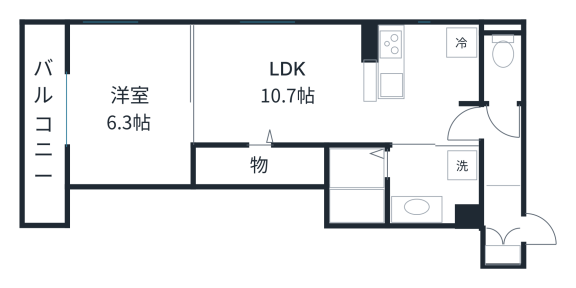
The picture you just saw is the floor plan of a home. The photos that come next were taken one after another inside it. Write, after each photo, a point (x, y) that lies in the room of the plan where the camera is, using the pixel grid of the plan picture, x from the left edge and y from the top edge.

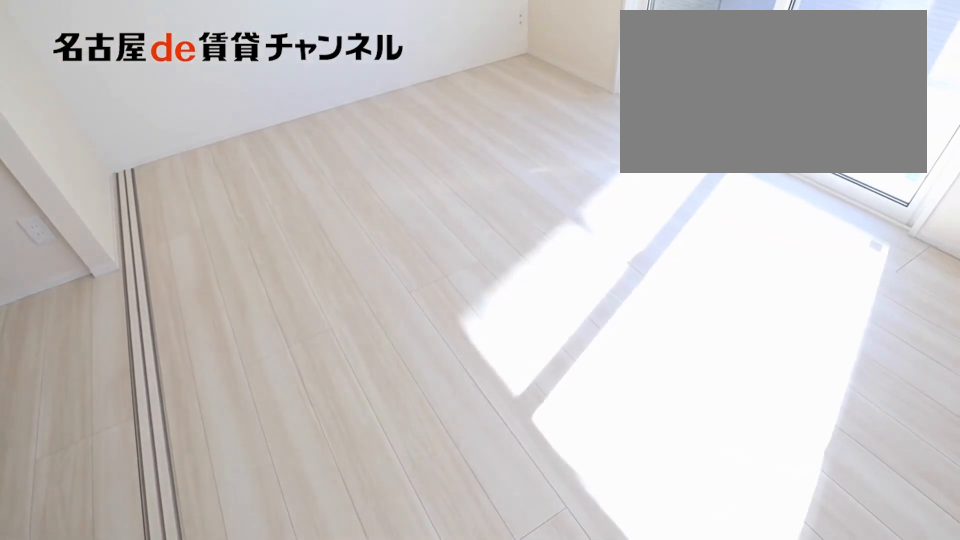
(129, 105)
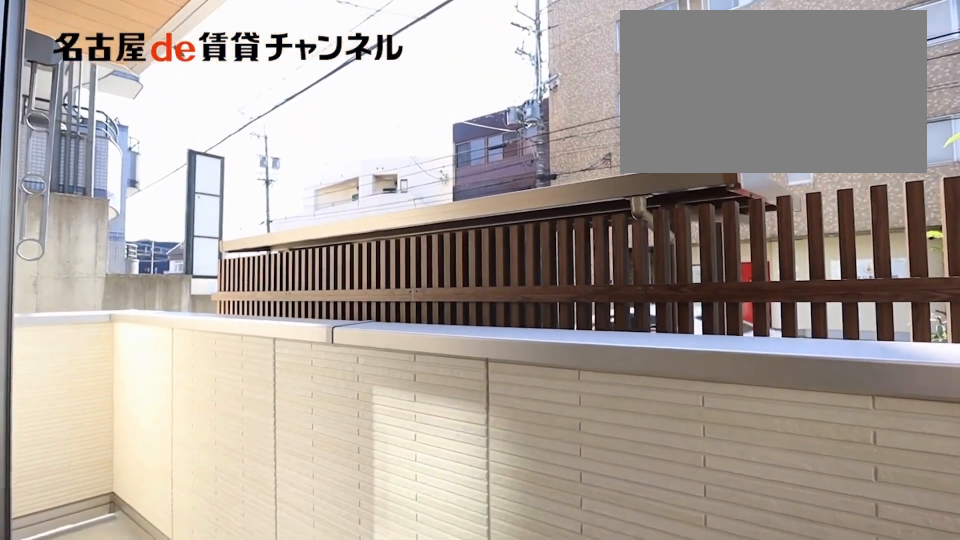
(44, 123)
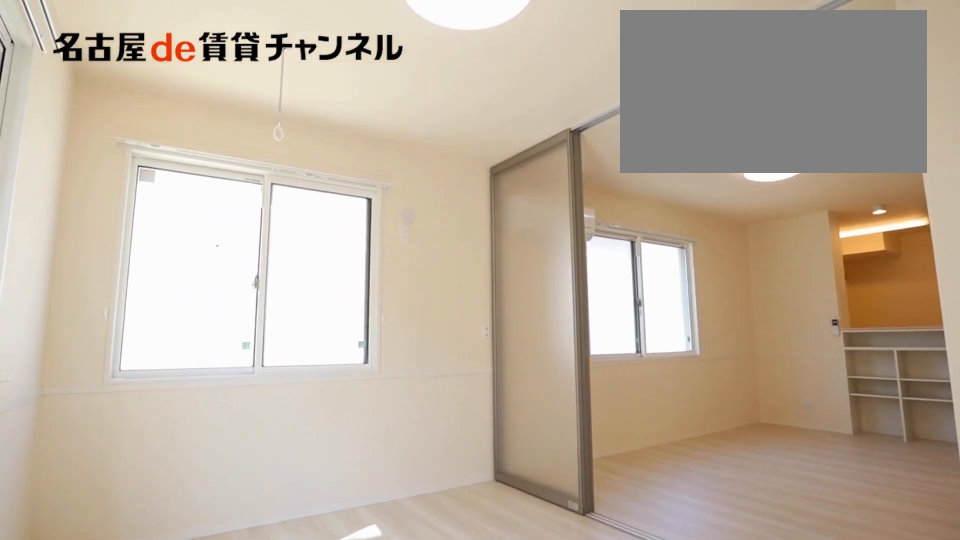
(131, 105)
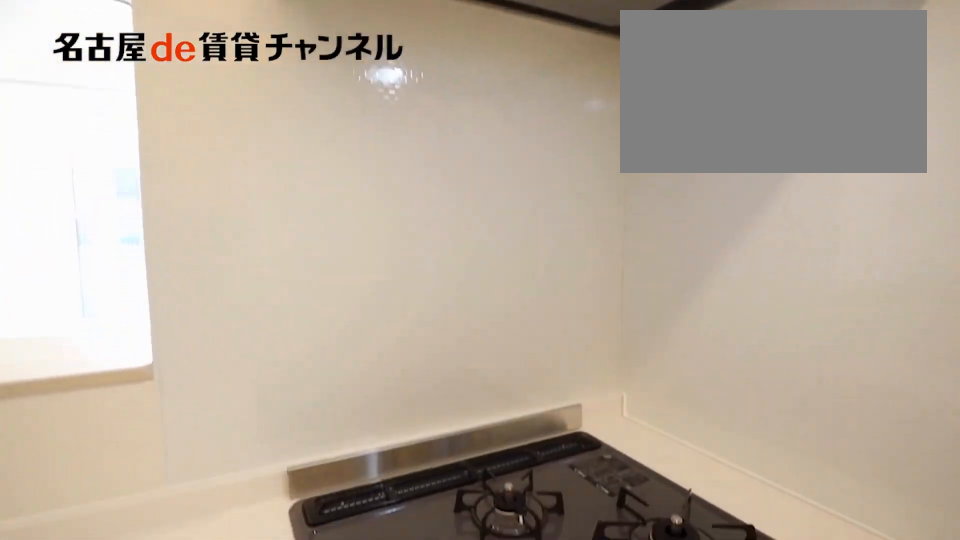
(421, 62)
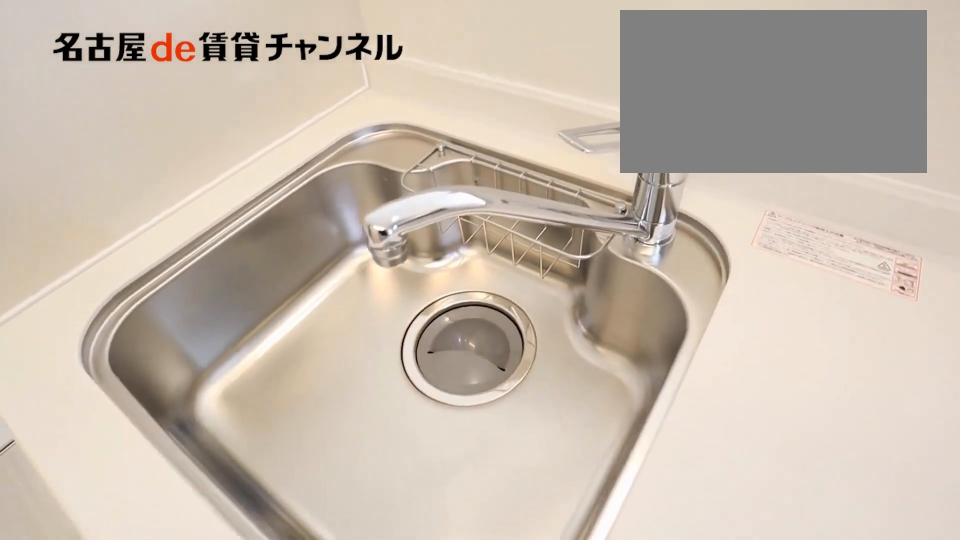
(421, 62)
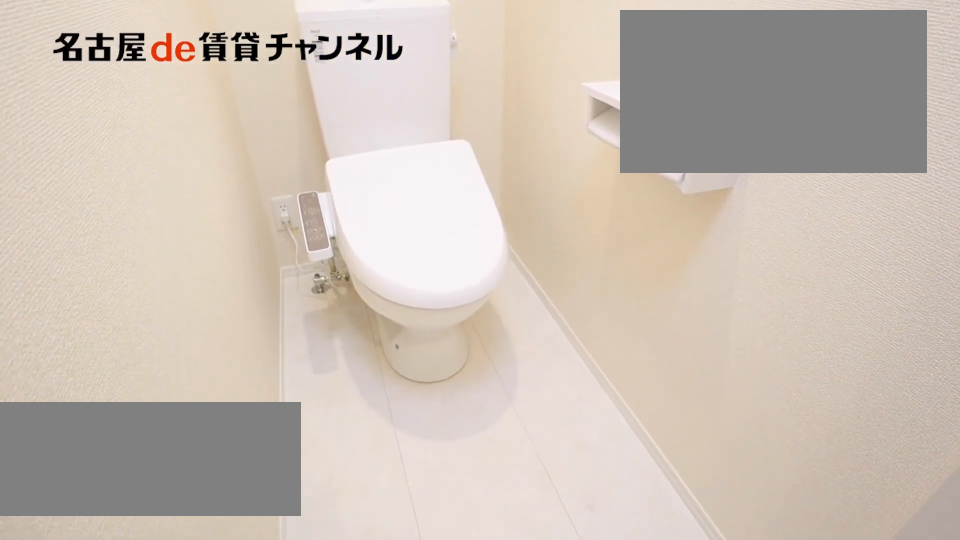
(502, 67)
